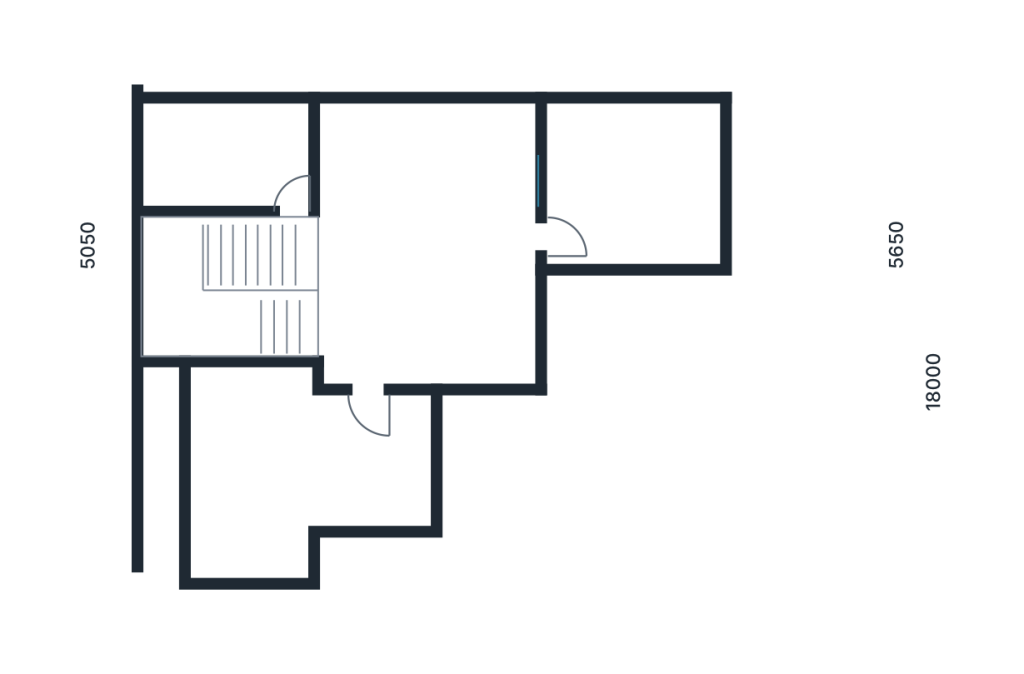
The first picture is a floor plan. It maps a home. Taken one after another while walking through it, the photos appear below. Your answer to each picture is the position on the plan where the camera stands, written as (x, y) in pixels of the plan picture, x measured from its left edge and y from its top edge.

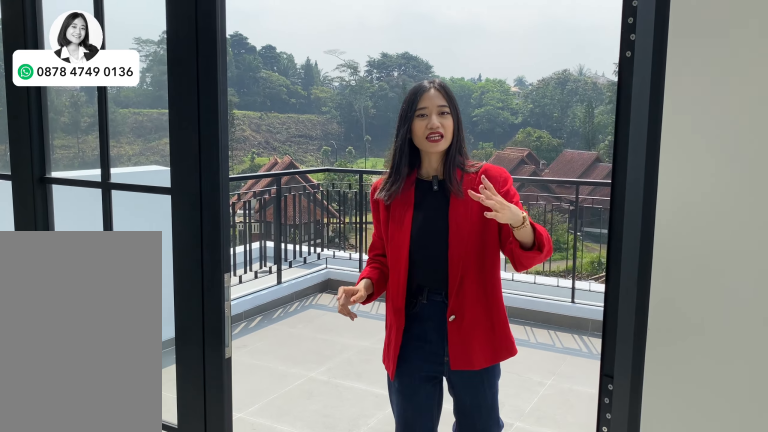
(631, 166)
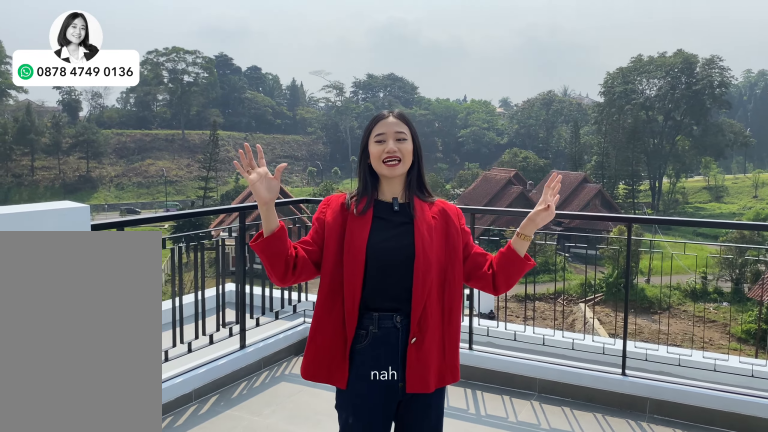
(631, 166)
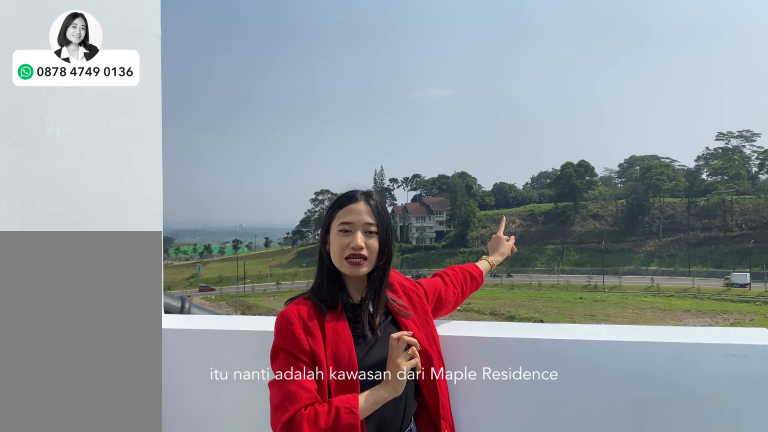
(631, 166)
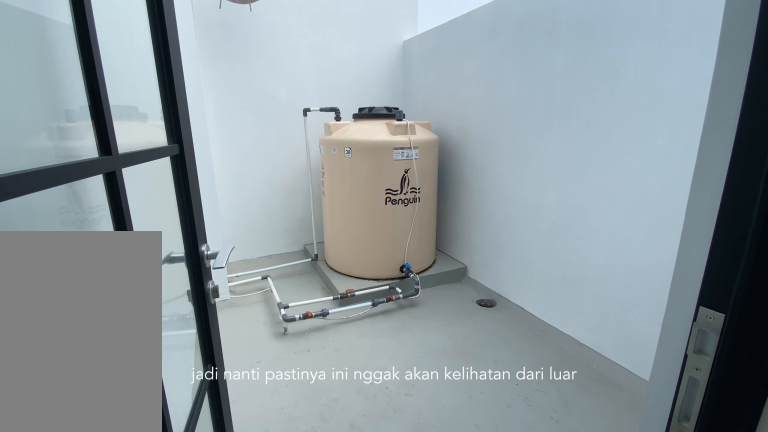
(228, 145)
